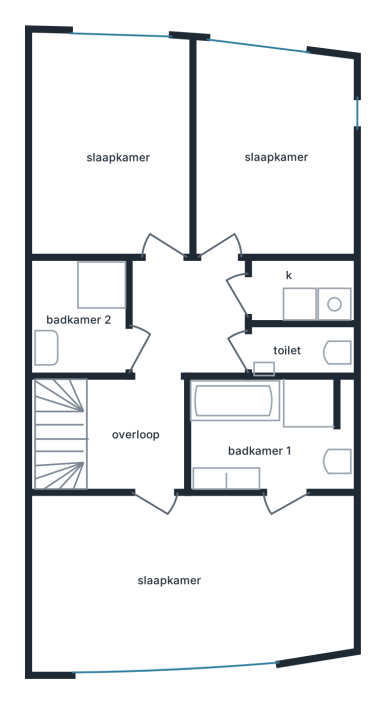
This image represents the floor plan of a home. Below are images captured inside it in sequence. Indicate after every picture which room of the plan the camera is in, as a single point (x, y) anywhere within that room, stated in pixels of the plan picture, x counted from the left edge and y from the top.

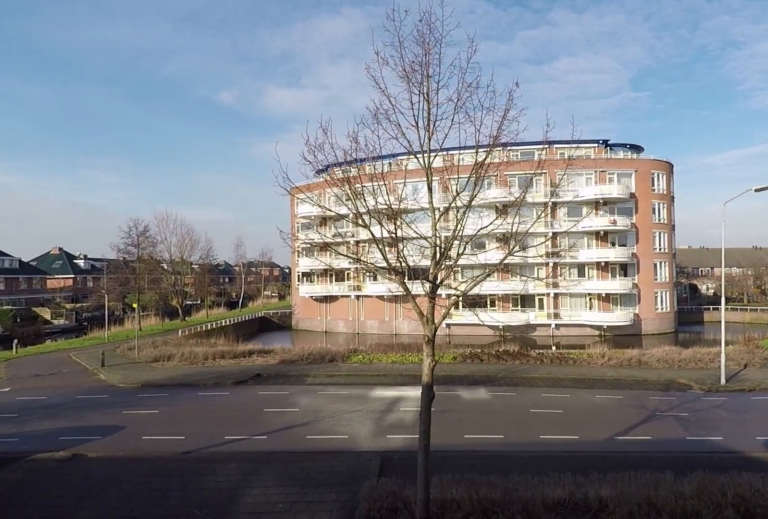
(190, 579)
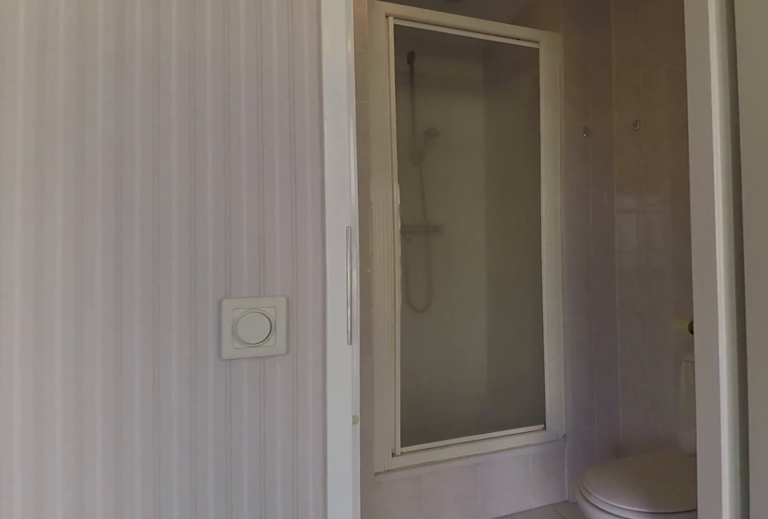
(190, 579)
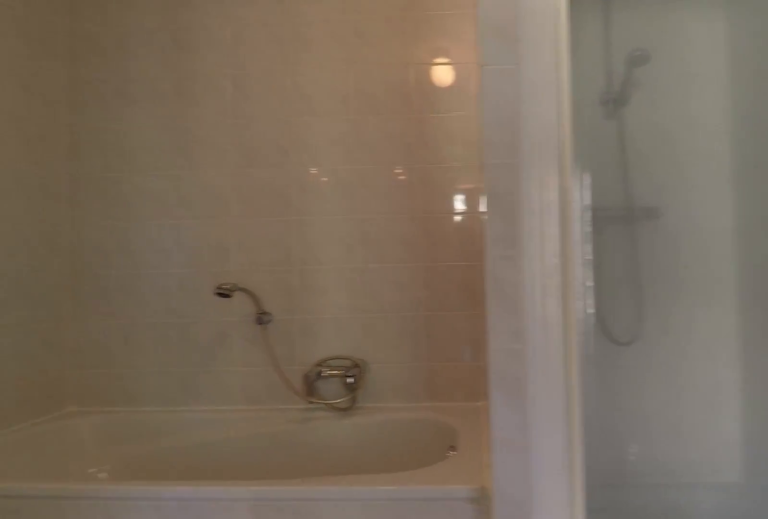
(263, 429)
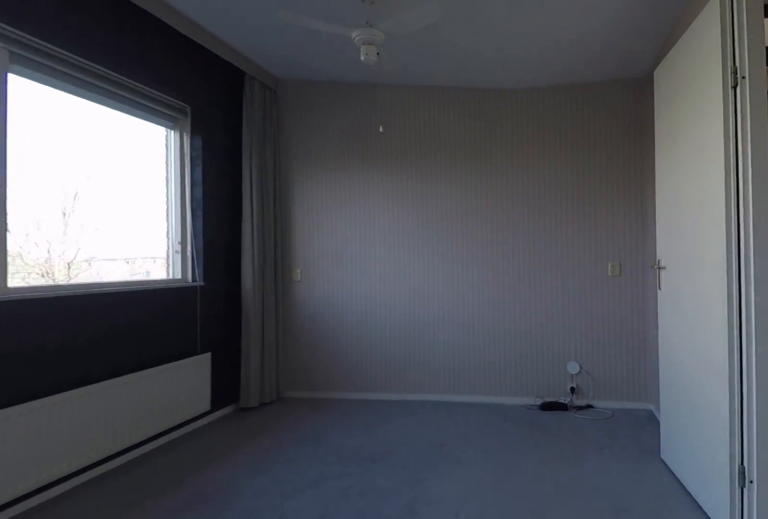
(190, 579)
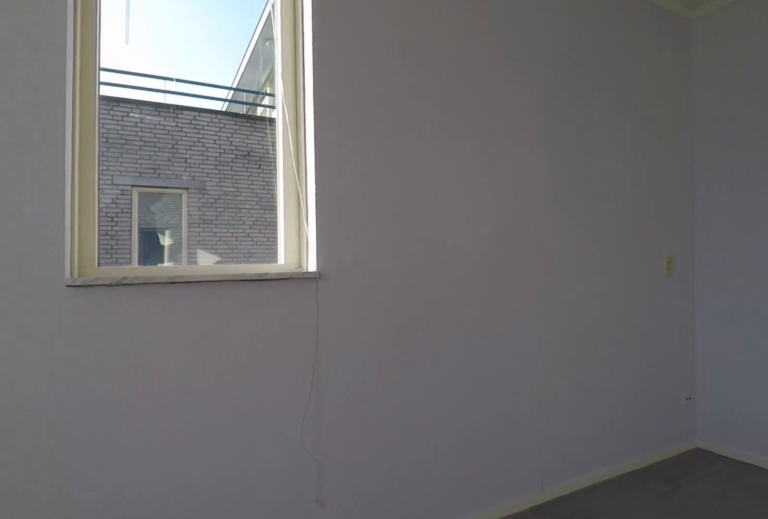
(271, 152)
